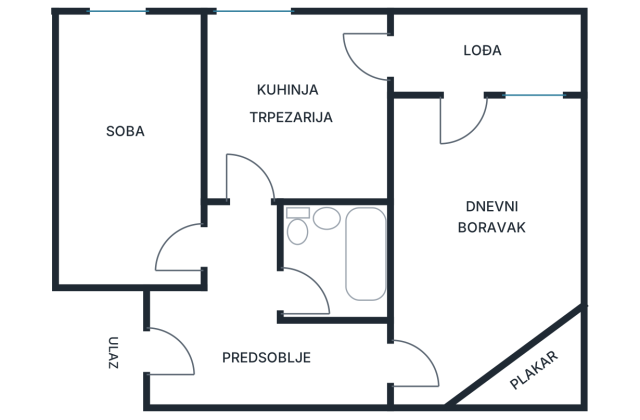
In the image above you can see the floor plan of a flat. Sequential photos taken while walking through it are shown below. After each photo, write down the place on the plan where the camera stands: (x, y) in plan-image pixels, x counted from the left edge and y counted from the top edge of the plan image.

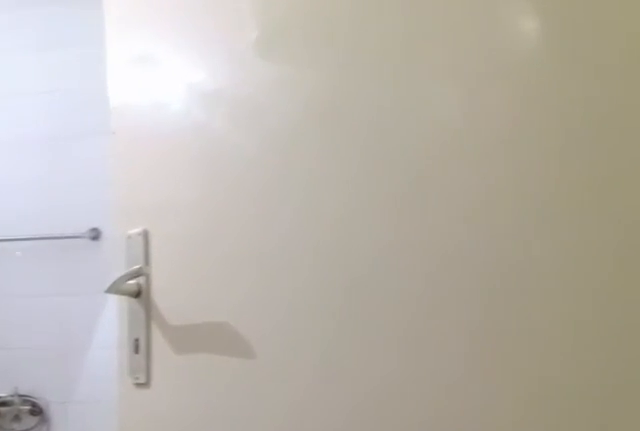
(251, 282)
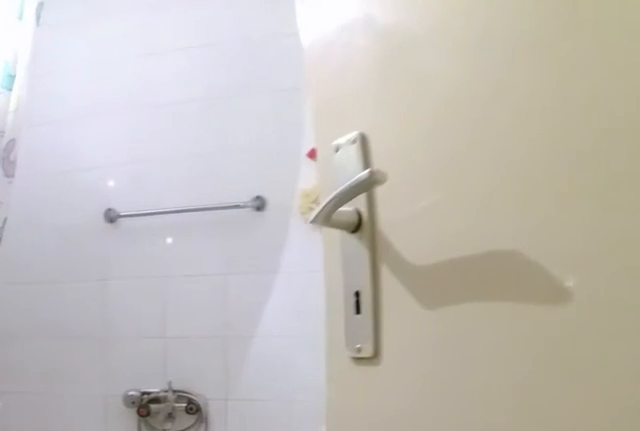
(263, 285)
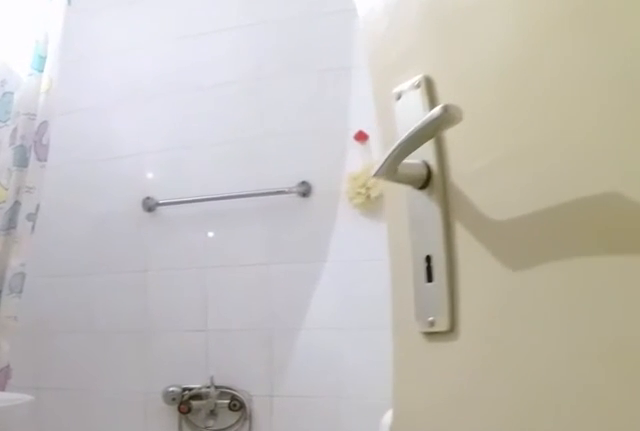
(268, 284)
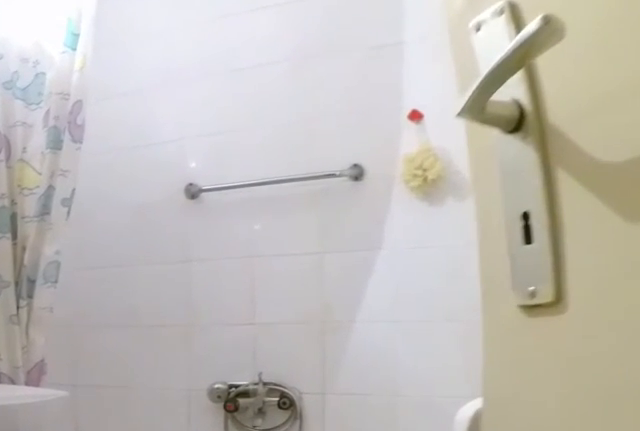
(273, 283)
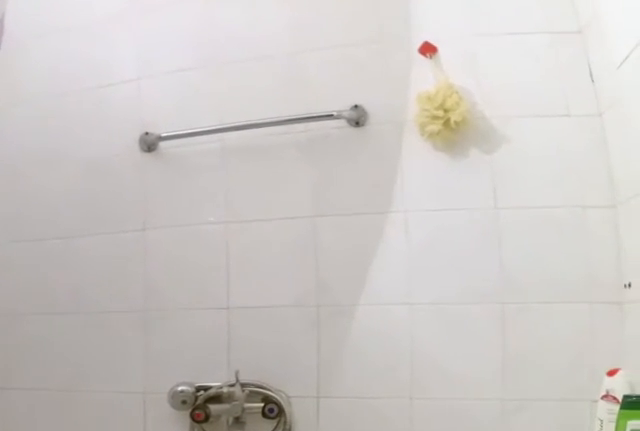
(294, 274)
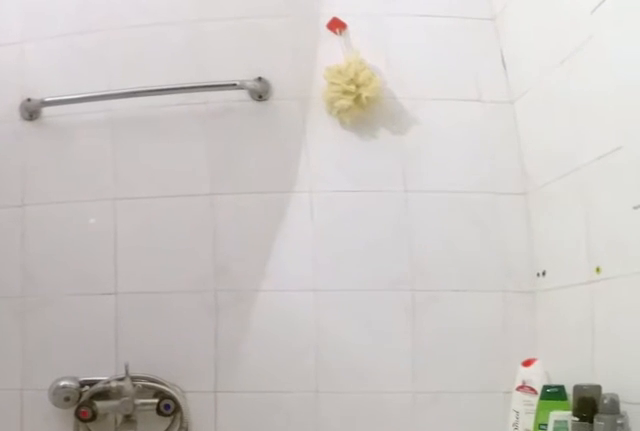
(310, 261)
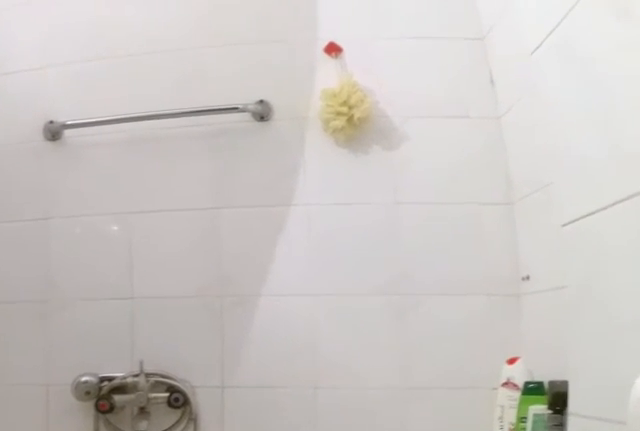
(300, 278)
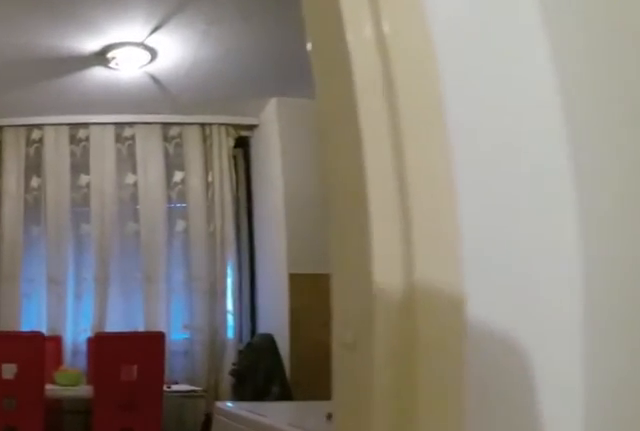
(236, 276)
